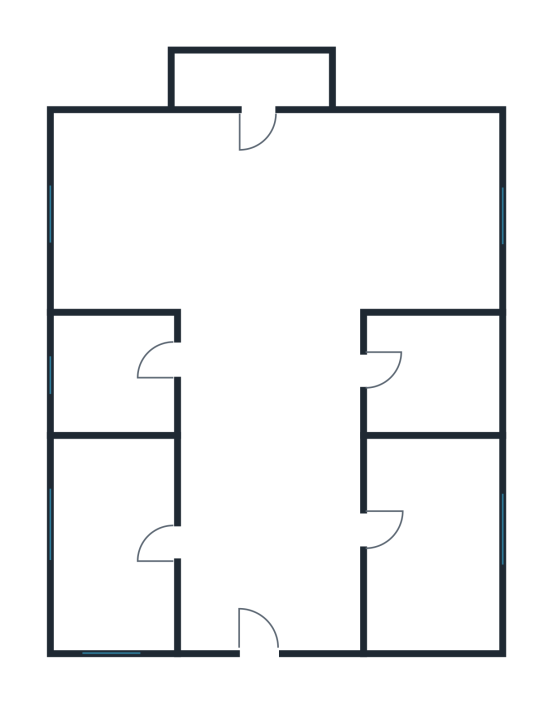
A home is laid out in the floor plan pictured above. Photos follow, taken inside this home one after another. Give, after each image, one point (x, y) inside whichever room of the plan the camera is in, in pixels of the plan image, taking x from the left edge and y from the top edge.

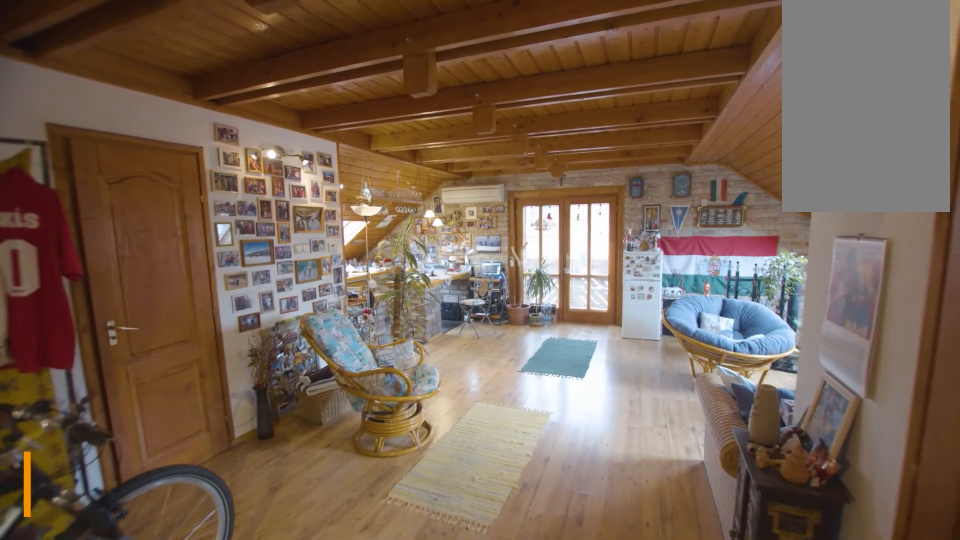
(268, 583)
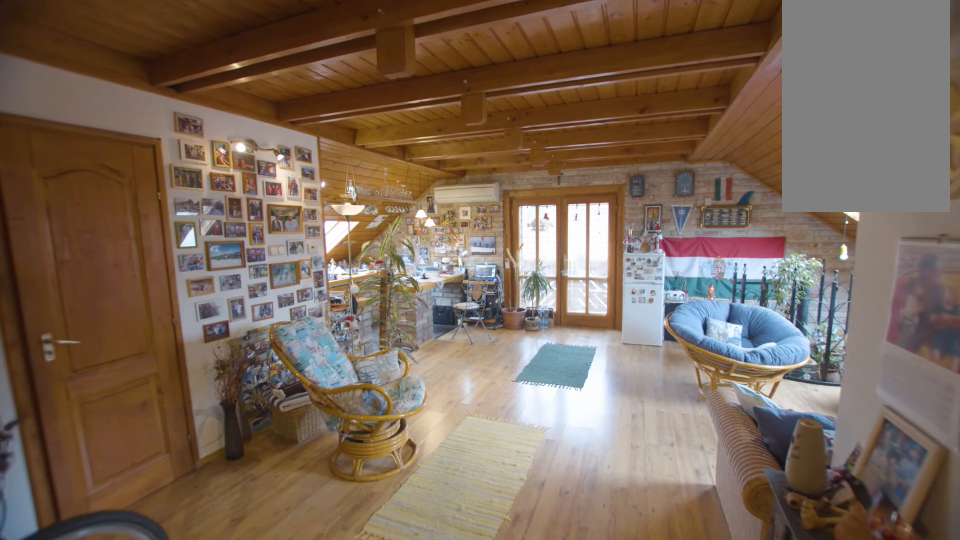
(268, 583)
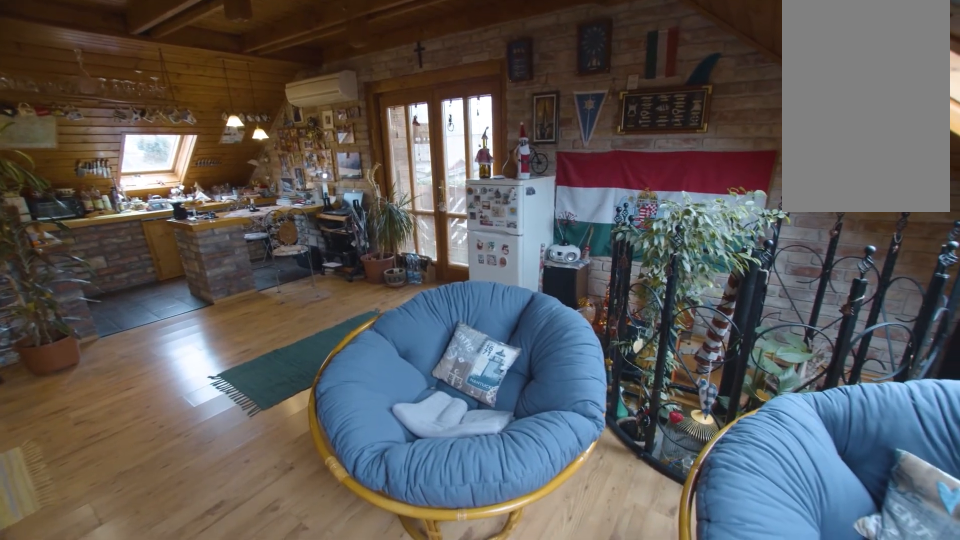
(424, 209)
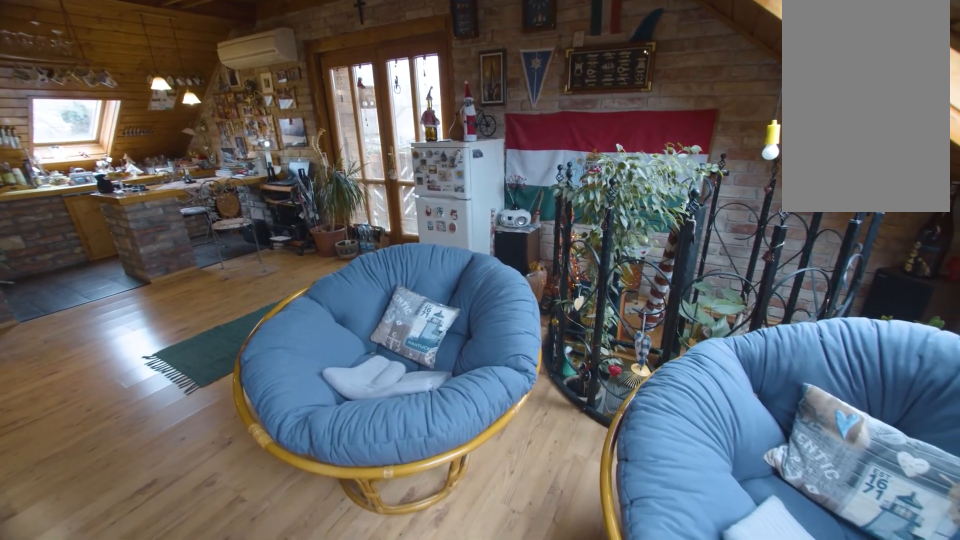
(424, 209)
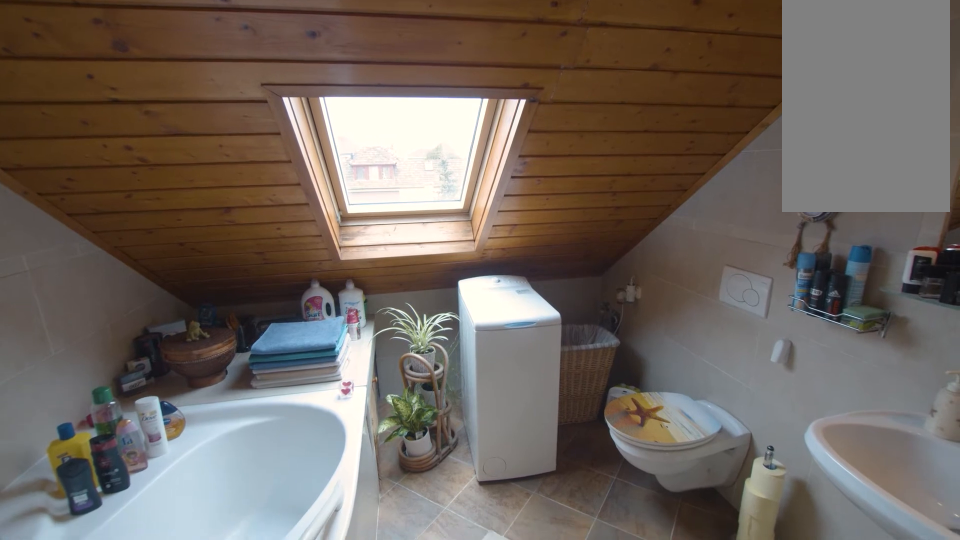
(115, 375)
